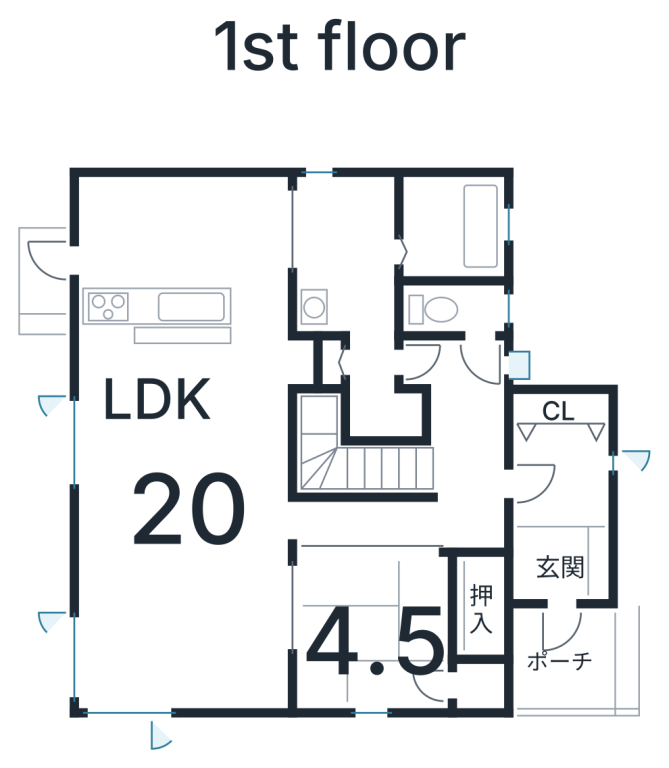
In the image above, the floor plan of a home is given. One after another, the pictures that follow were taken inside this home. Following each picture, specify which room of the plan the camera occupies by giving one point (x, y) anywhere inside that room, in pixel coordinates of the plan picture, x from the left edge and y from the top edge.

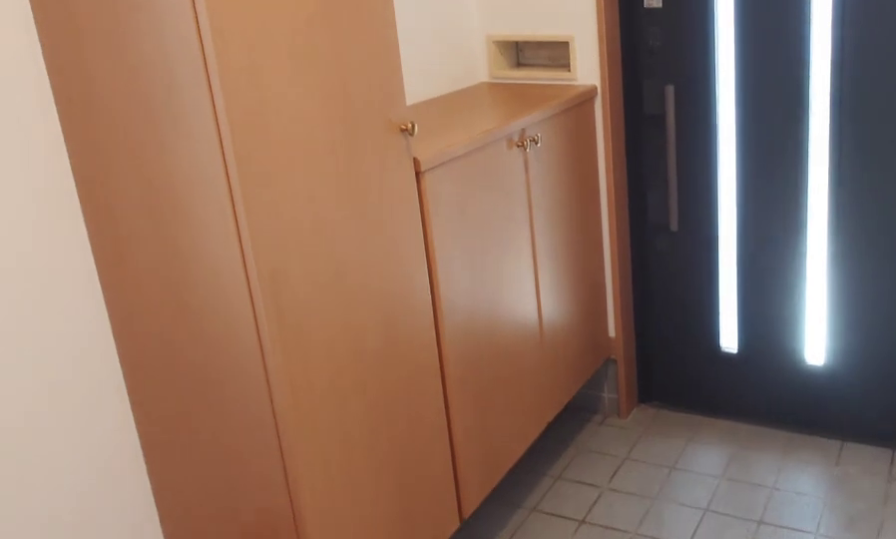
(566, 574)
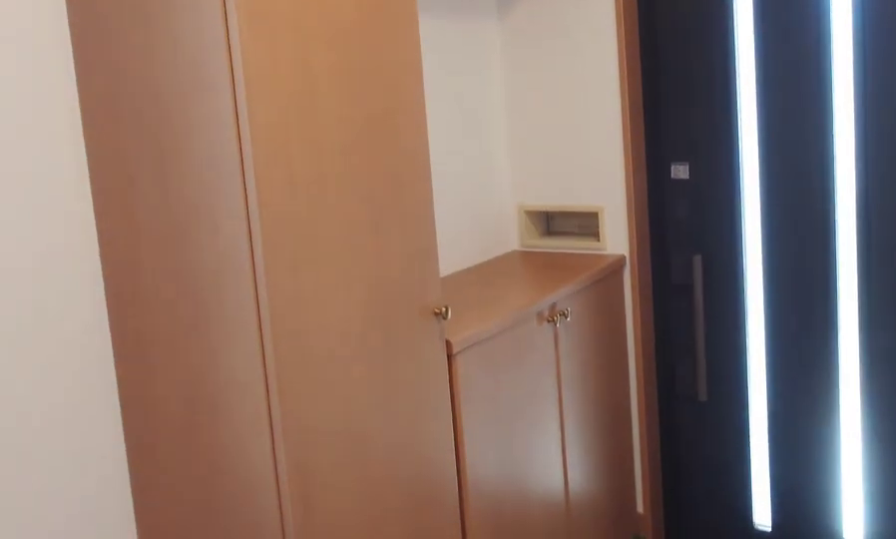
(566, 574)
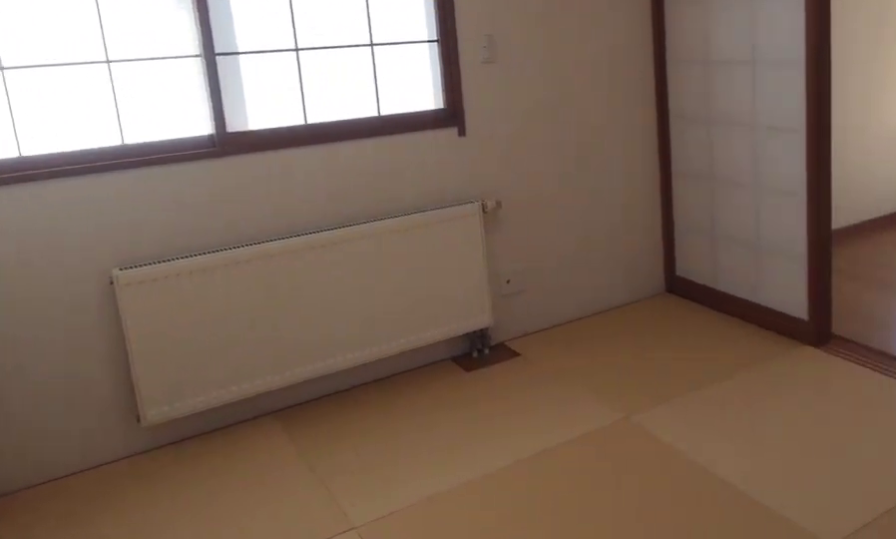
(376, 665)
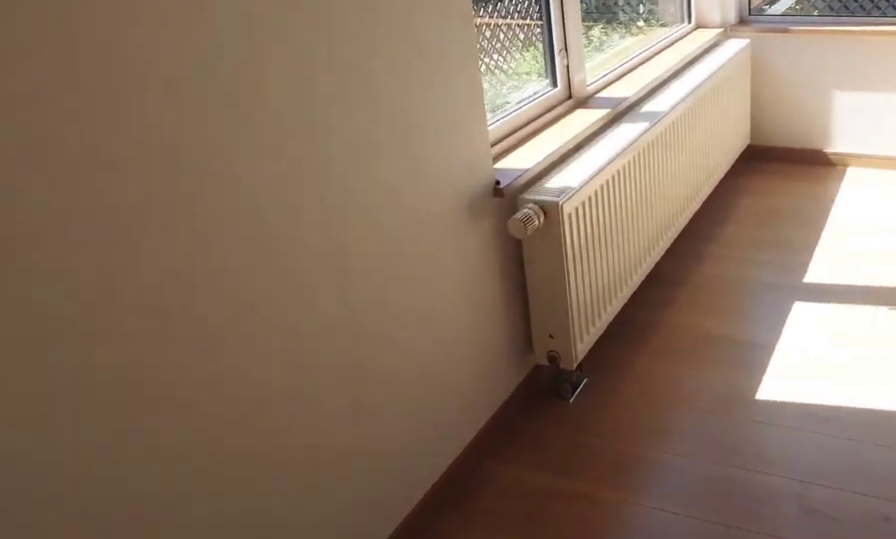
(189, 558)
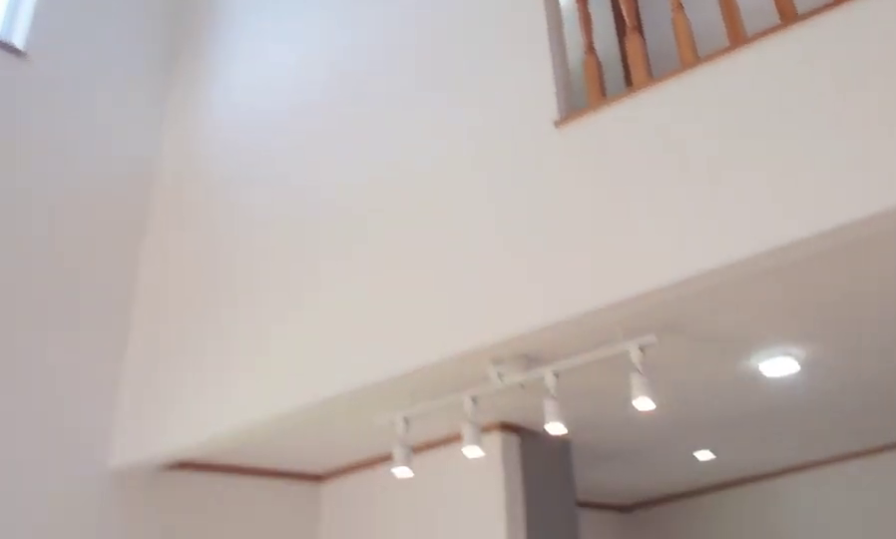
(189, 558)
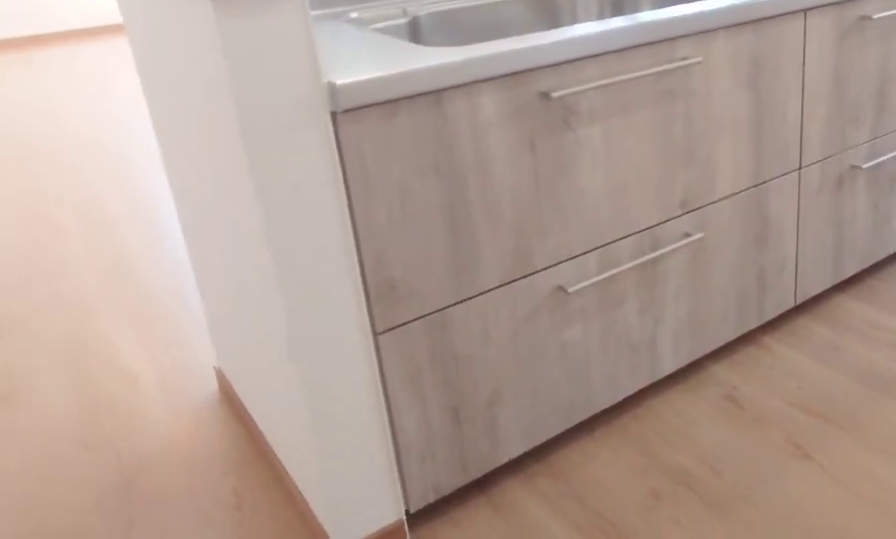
(189, 278)
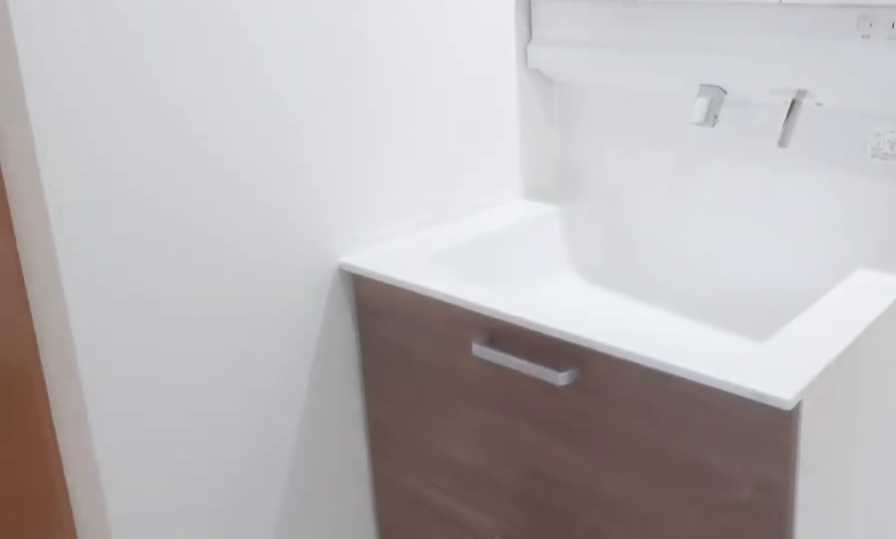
(343, 257)
